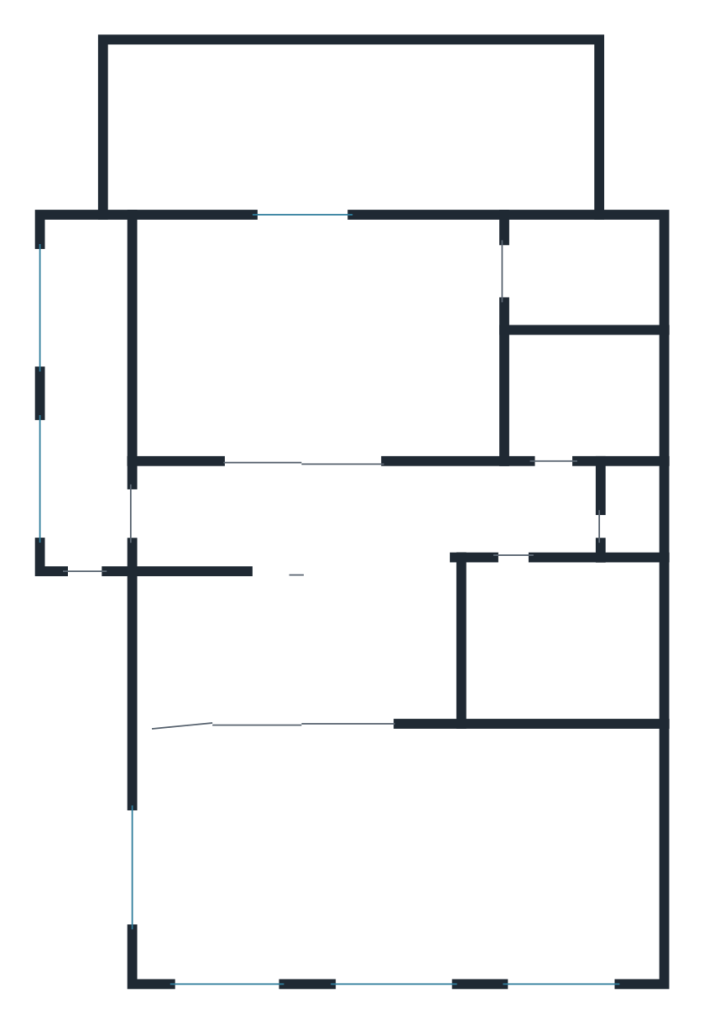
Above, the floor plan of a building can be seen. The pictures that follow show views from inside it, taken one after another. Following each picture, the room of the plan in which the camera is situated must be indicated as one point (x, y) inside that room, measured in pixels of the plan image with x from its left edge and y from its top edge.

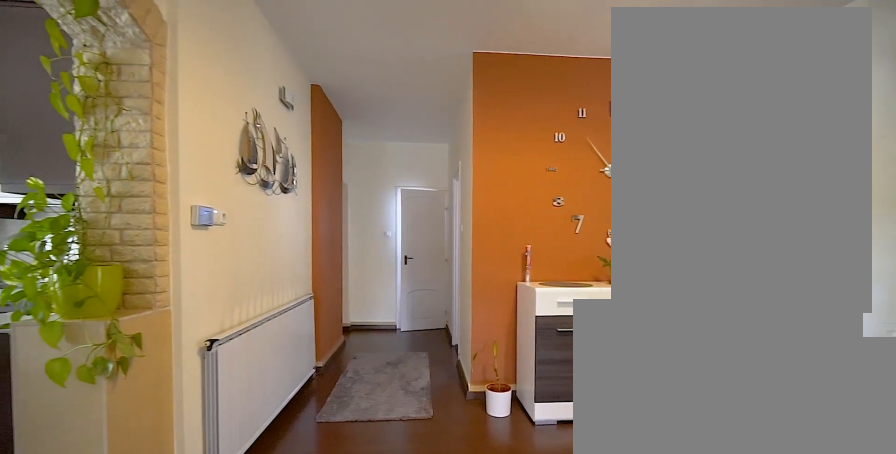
(330, 597)
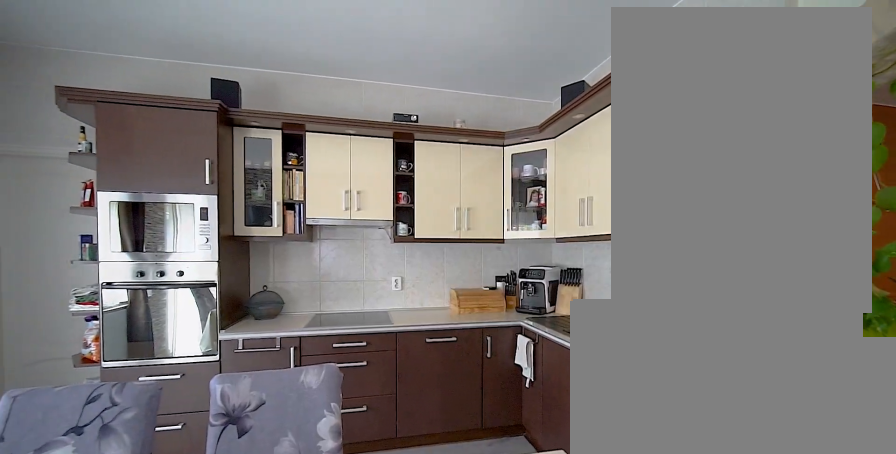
(323, 356)
